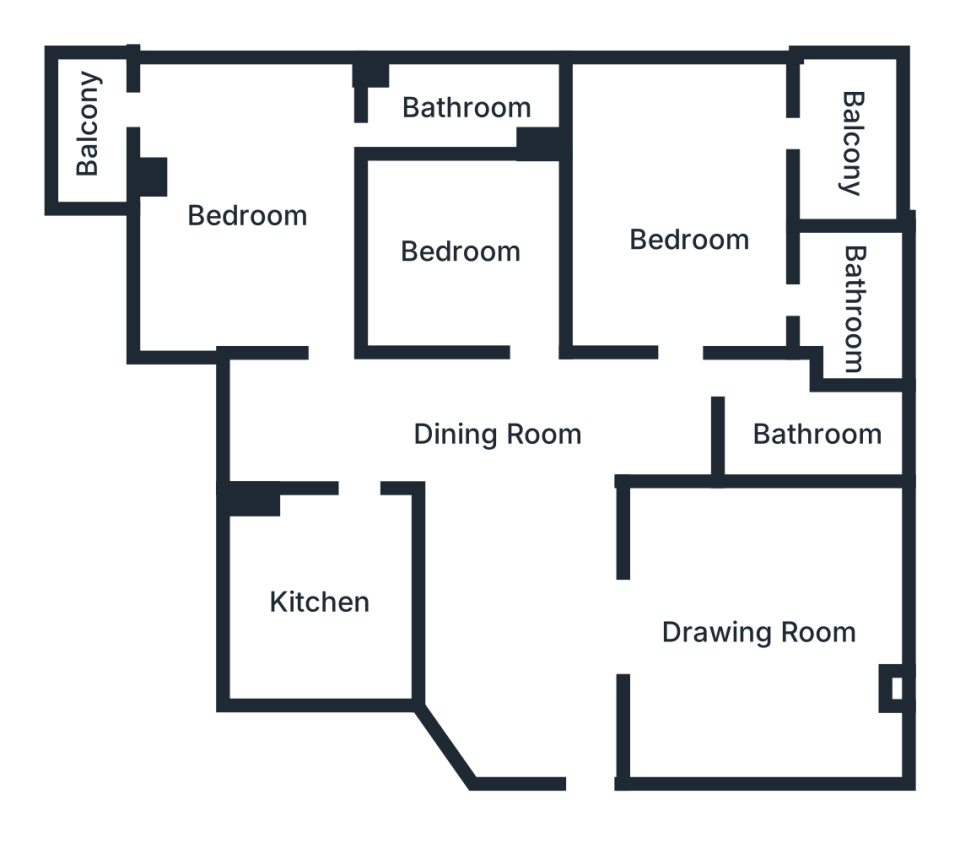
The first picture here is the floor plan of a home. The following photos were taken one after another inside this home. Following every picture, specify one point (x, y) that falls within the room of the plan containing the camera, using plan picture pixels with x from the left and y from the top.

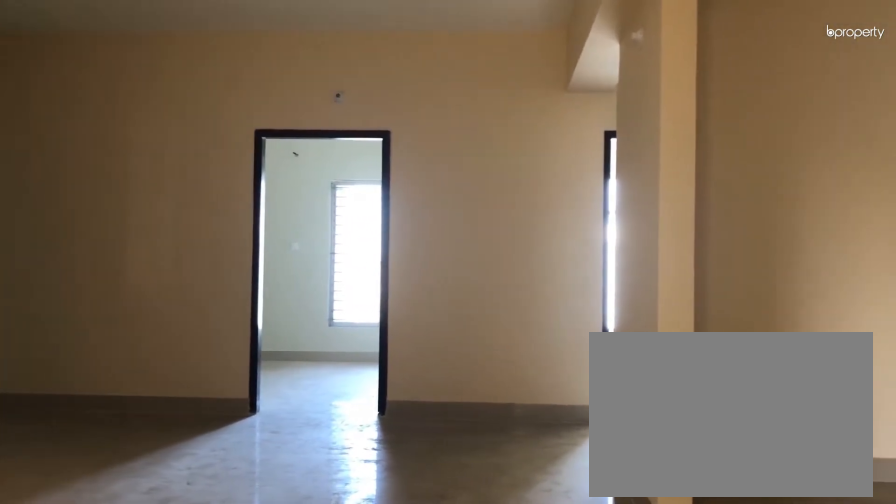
(504, 436)
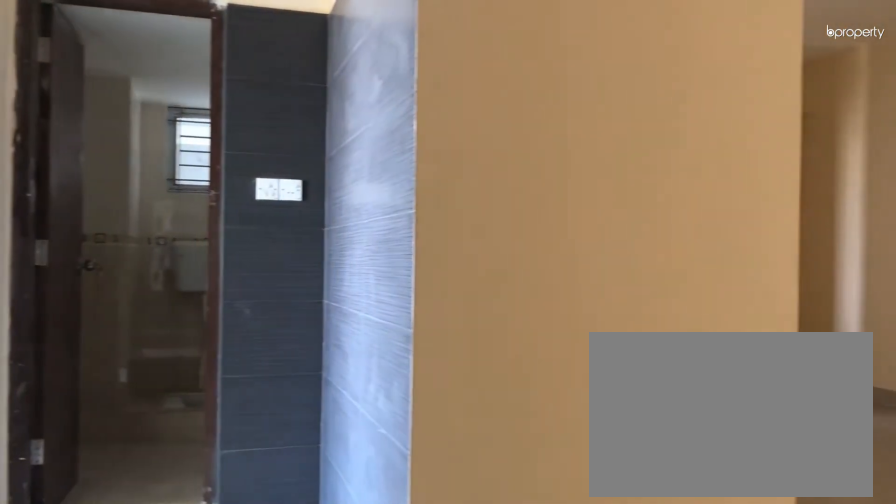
(504, 436)
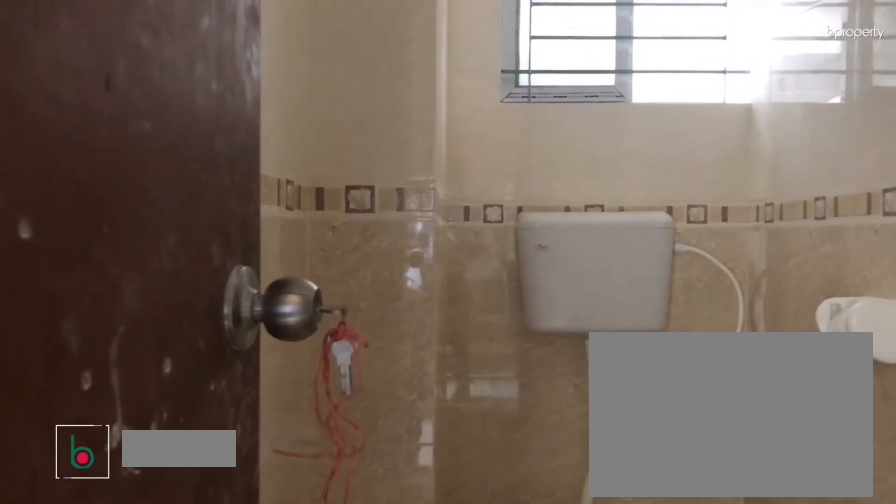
(810, 430)
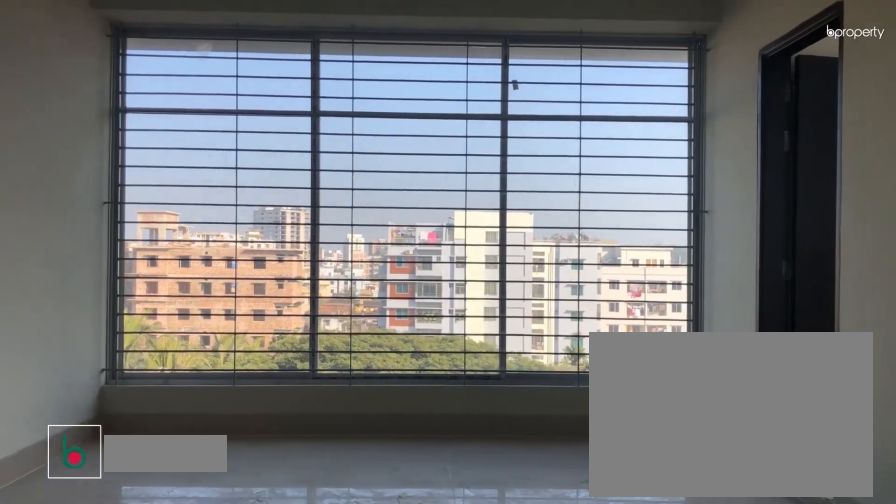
(691, 240)
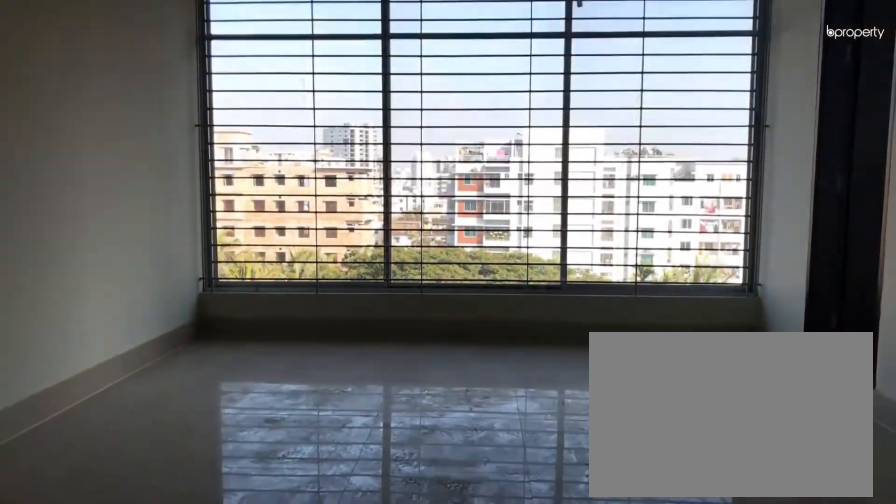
(693, 240)
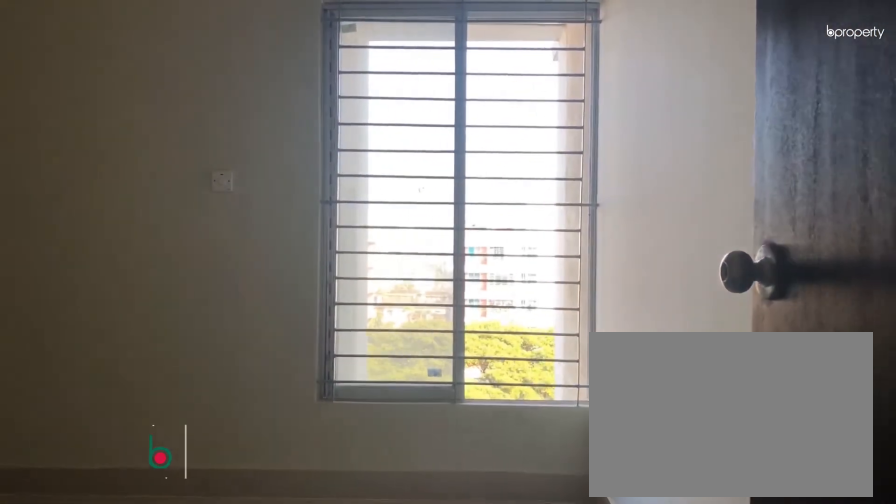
(461, 249)
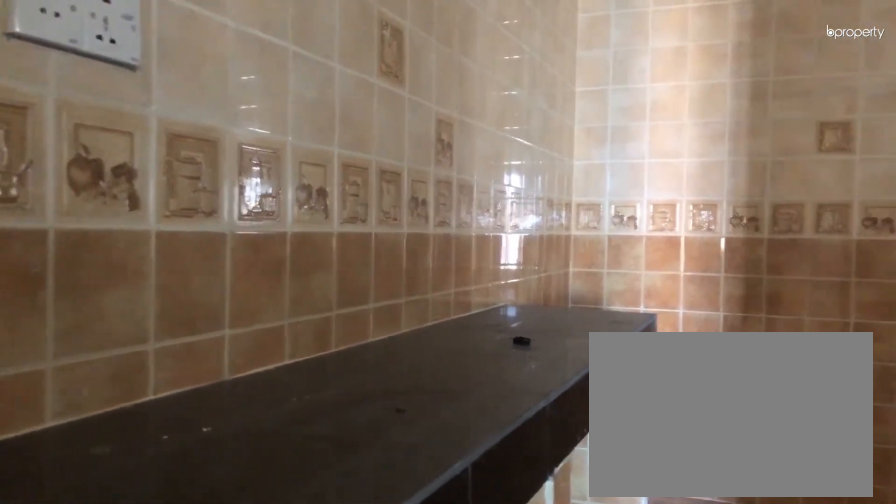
(322, 602)
